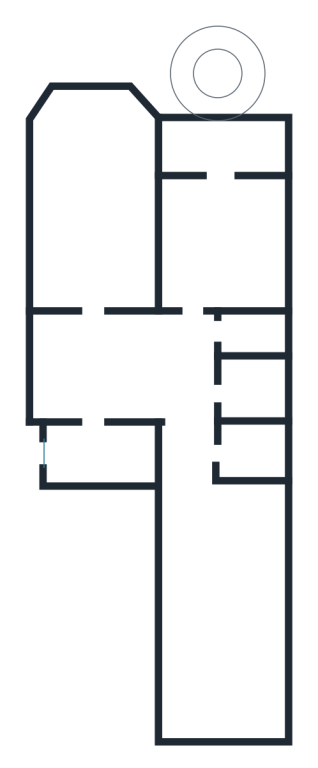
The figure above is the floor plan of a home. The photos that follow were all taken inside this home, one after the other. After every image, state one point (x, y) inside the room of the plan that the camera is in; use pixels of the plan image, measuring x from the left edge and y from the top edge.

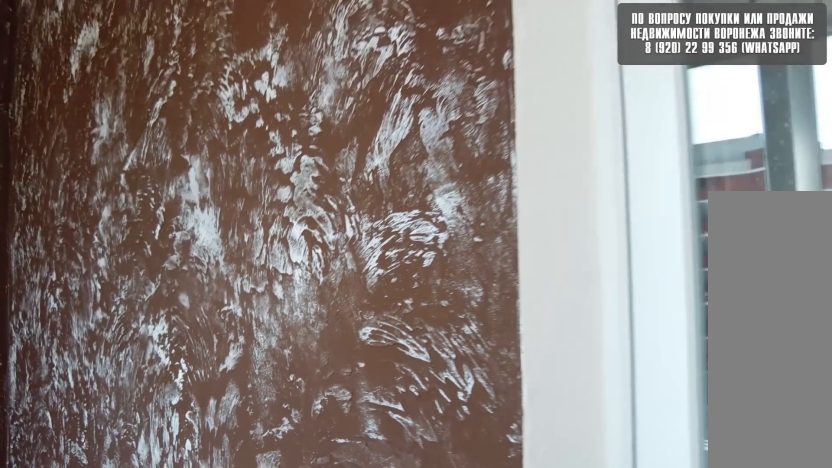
(217, 157)
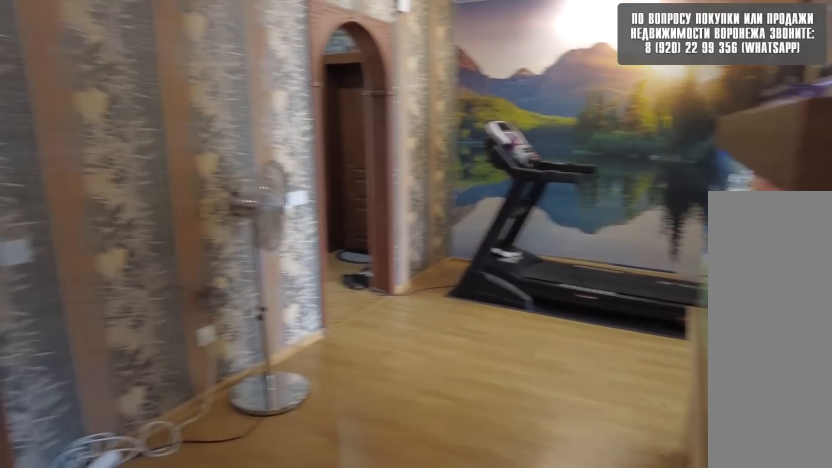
(190, 386)
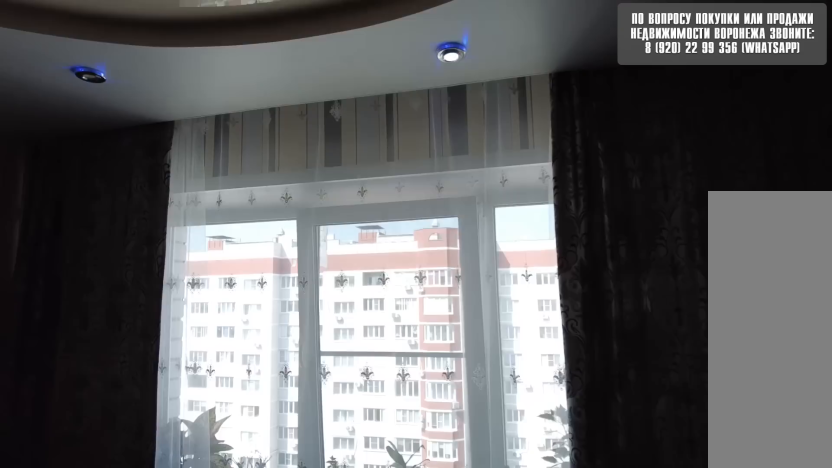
(212, 575)
